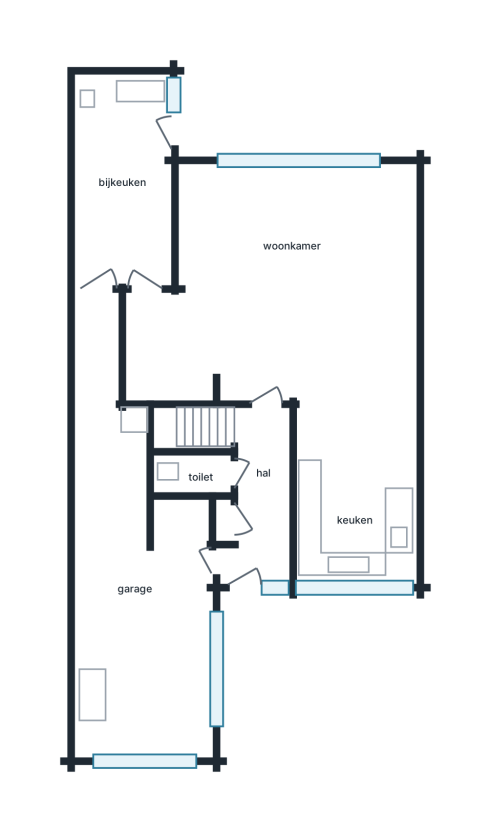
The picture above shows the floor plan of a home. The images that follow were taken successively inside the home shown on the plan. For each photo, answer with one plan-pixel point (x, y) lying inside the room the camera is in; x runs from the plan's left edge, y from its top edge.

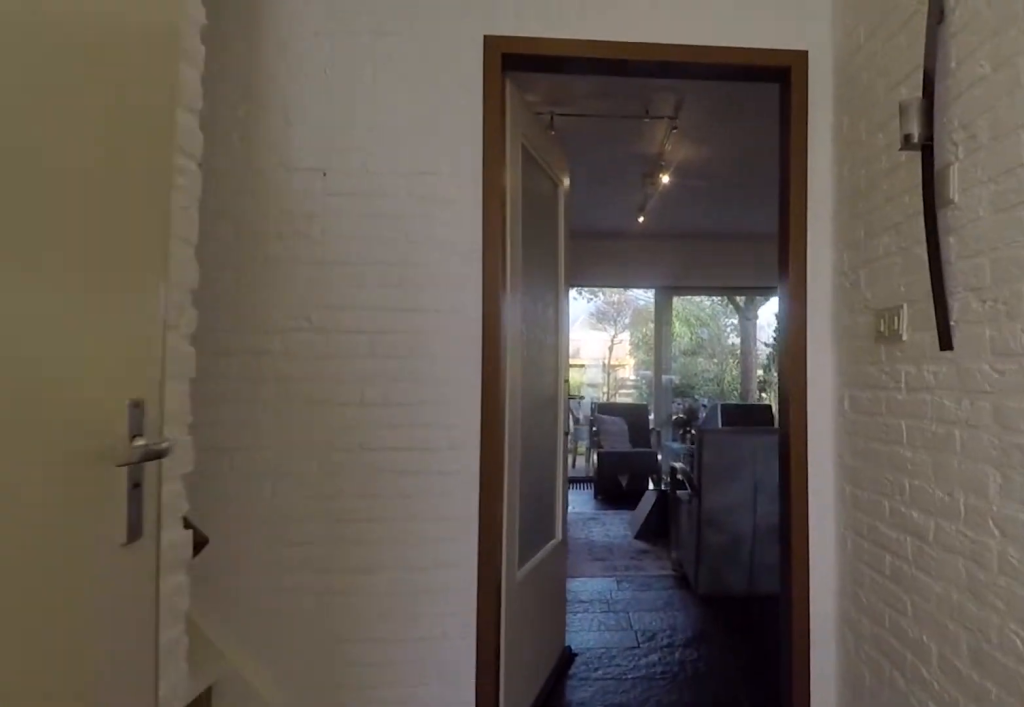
(259, 496)
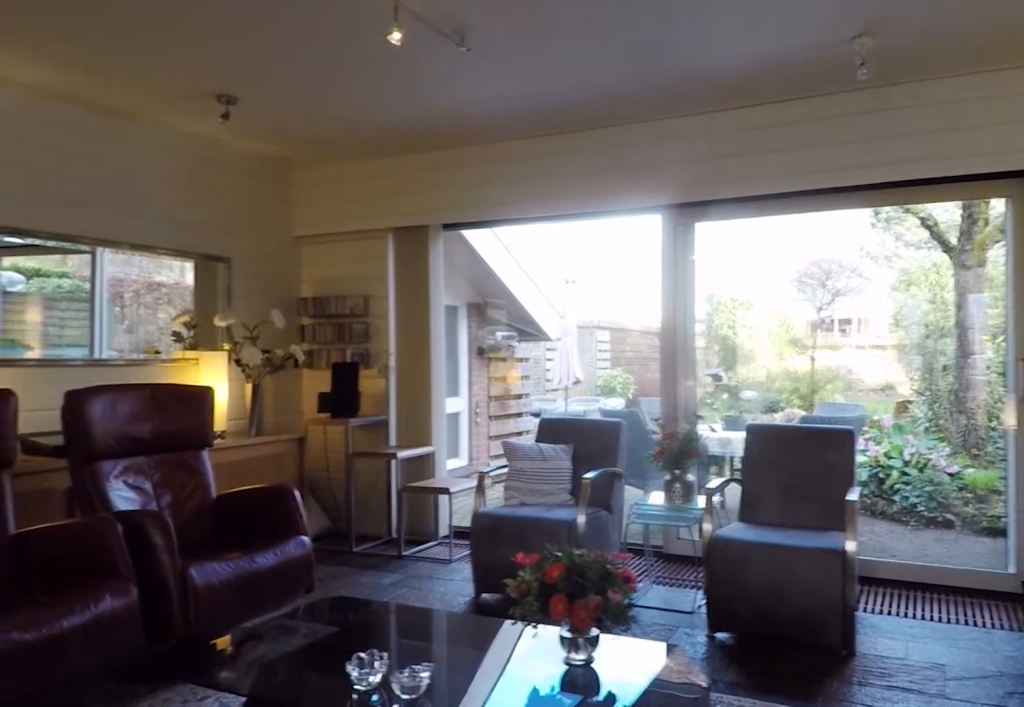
(207, 326)
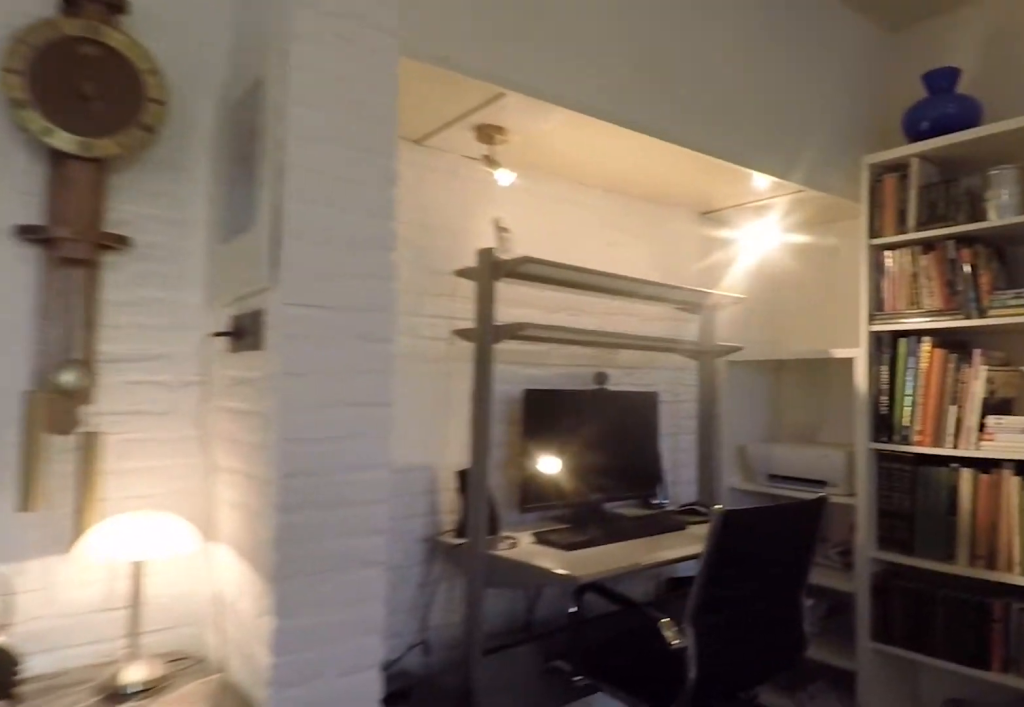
(212, 314)
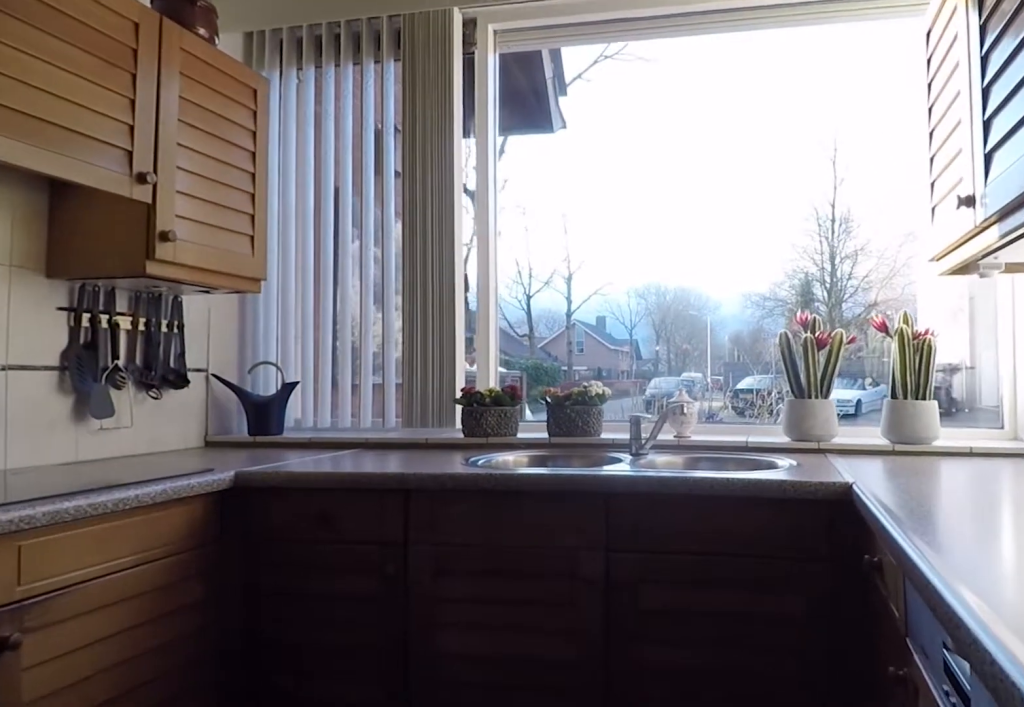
(354, 491)
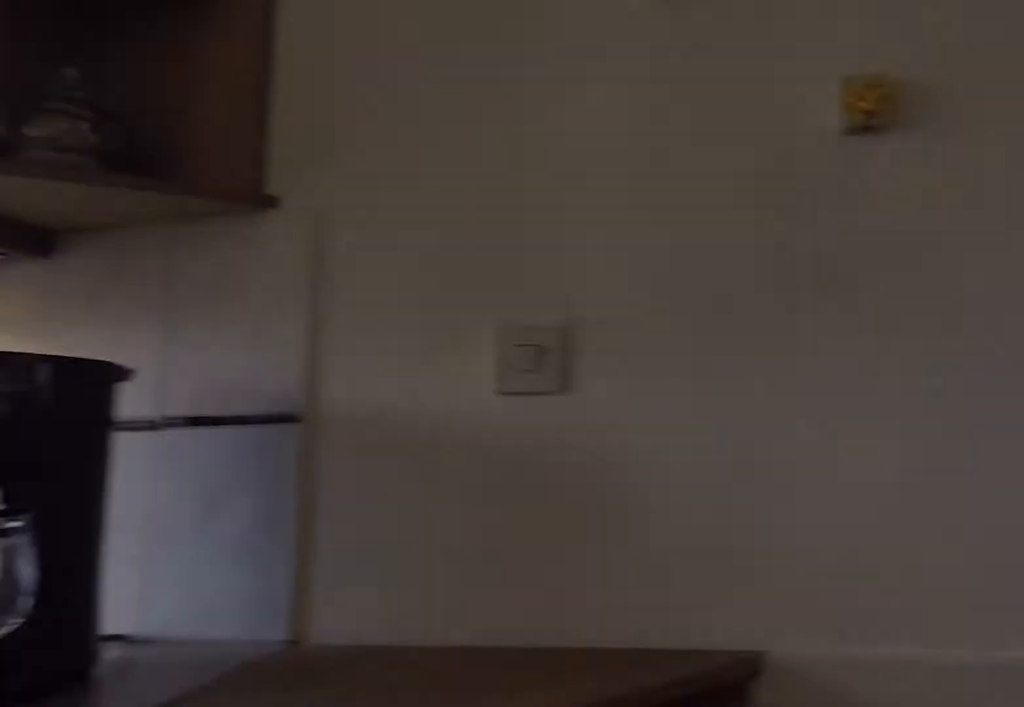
(354, 491)
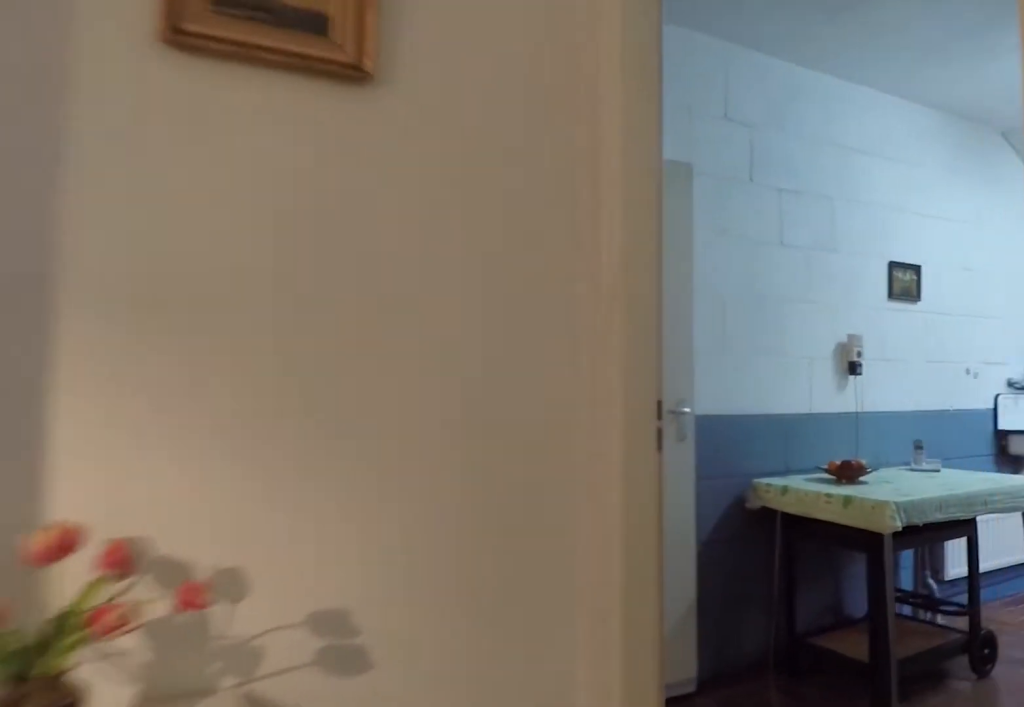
(203, 325)
